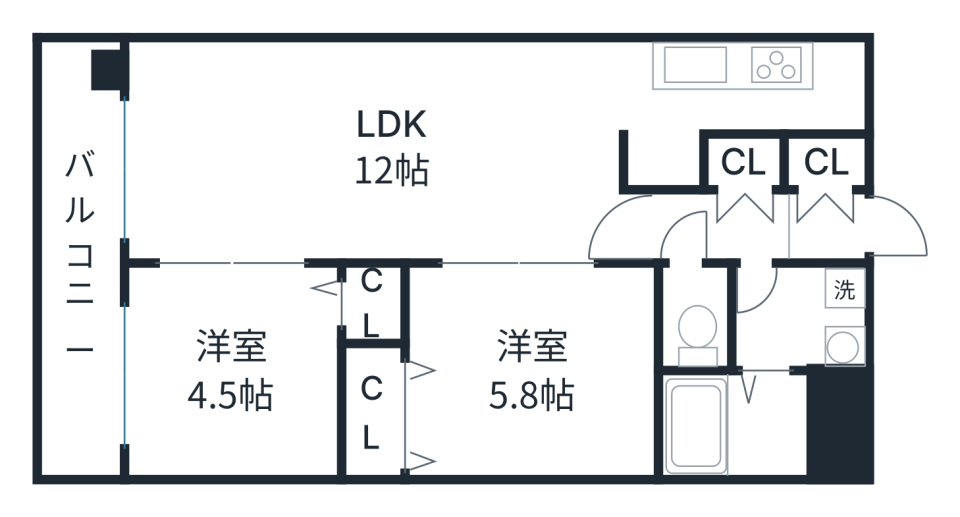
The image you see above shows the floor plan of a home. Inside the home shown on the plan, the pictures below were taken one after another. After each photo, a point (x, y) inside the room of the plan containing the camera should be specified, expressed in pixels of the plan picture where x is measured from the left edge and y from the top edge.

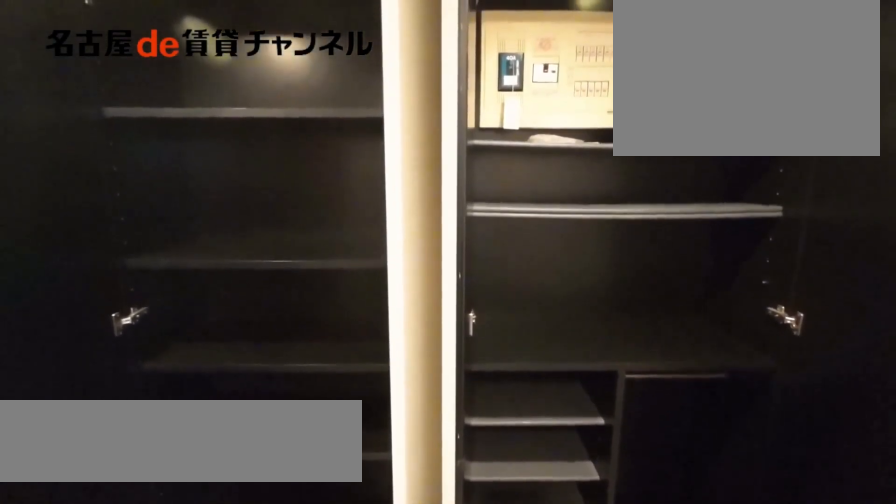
(784, 197)
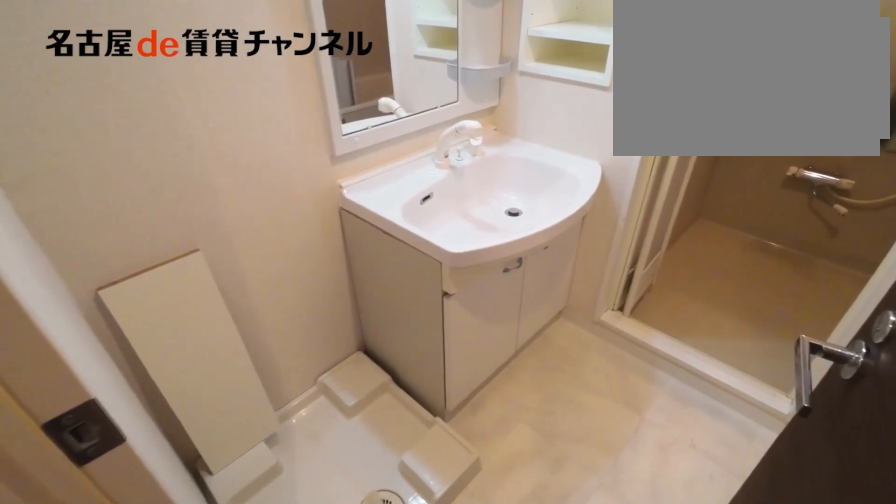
(801, 317)
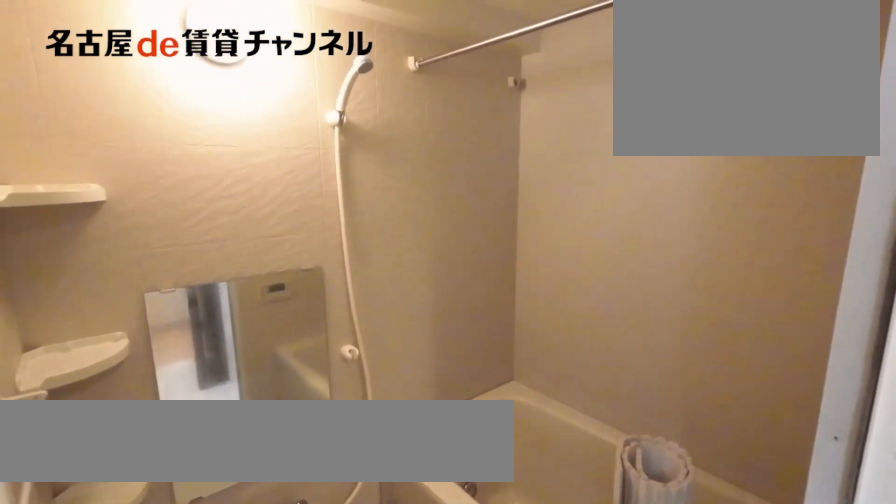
(730, 423)
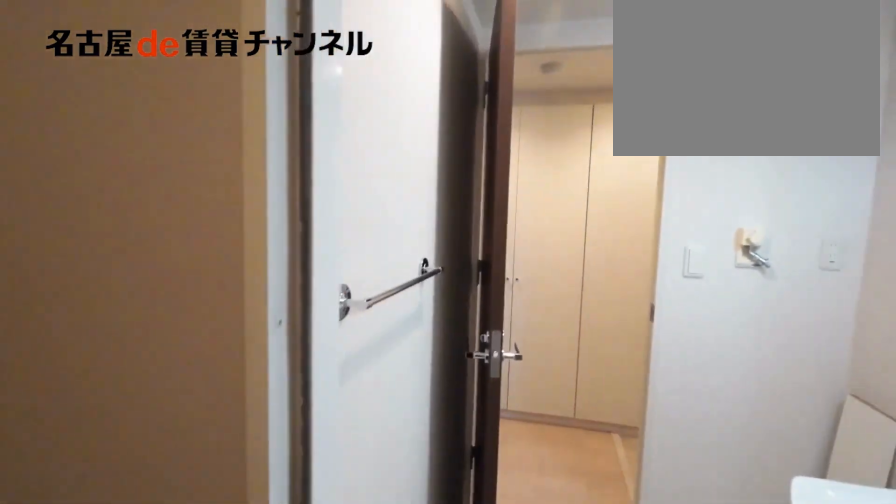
(731, 423)
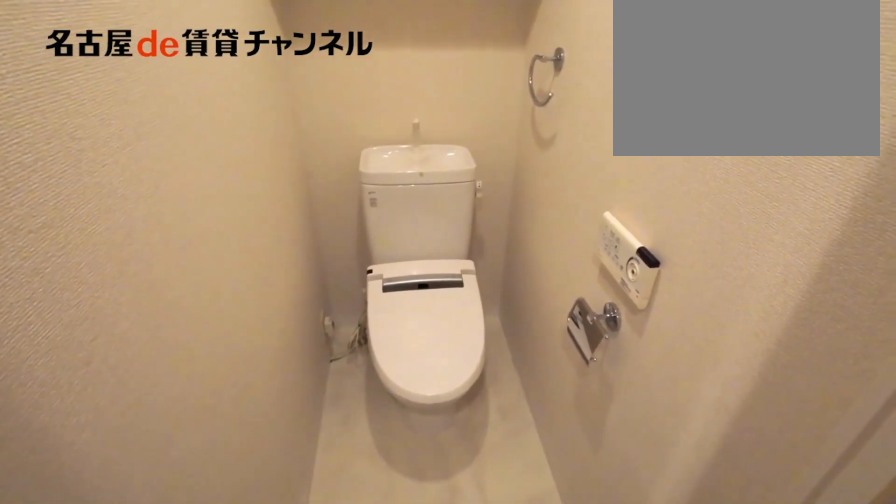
(694, 316)
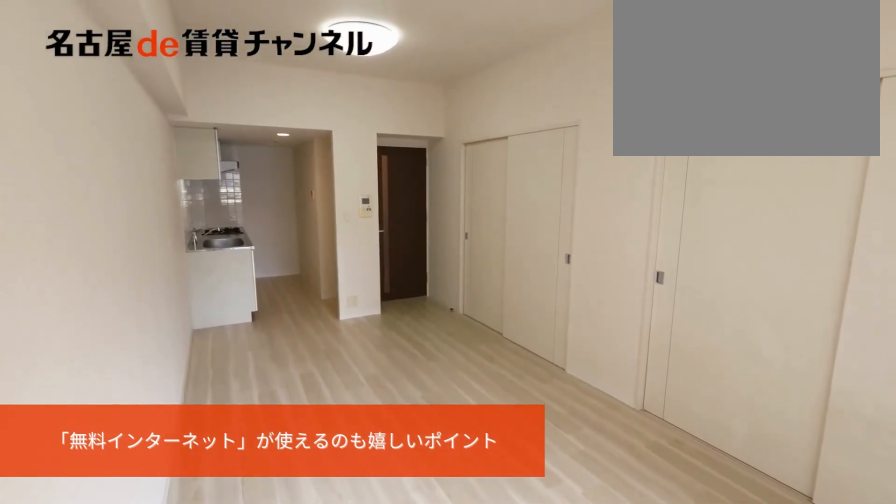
(386, 150)
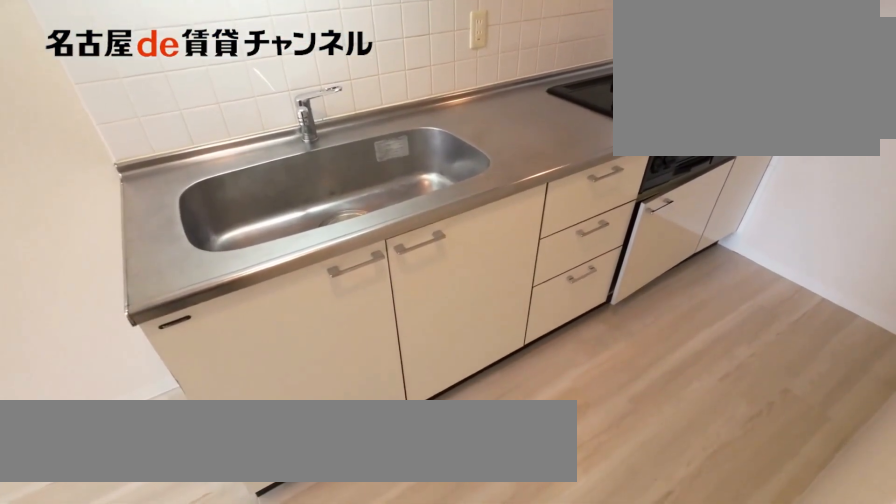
(745, 87)
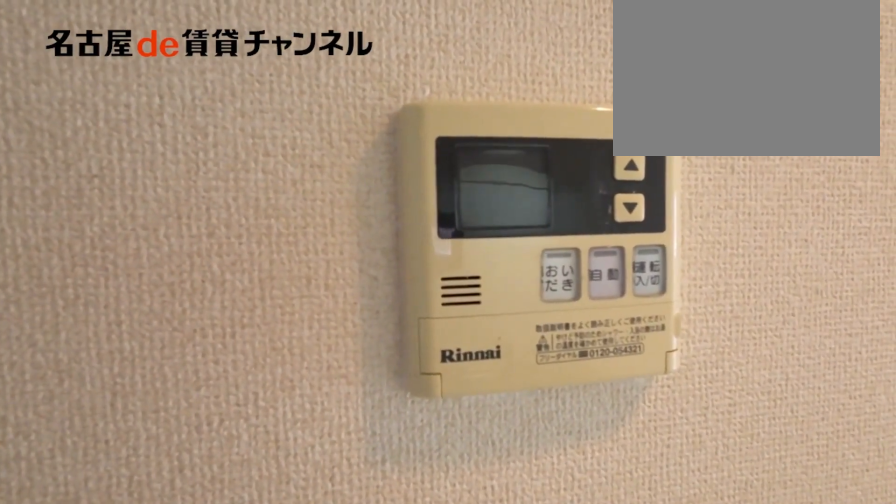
(746, 87)
